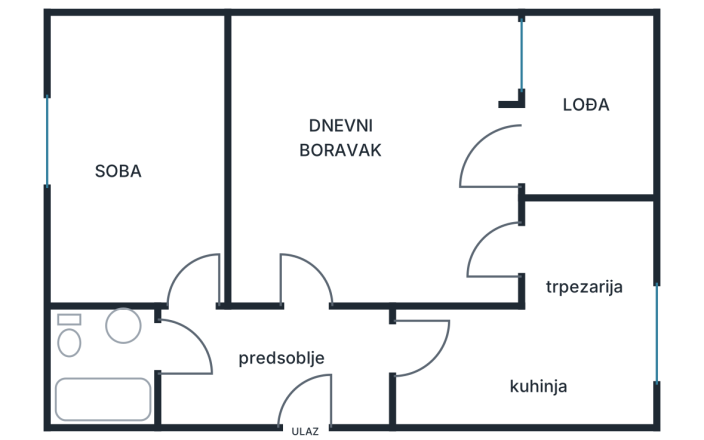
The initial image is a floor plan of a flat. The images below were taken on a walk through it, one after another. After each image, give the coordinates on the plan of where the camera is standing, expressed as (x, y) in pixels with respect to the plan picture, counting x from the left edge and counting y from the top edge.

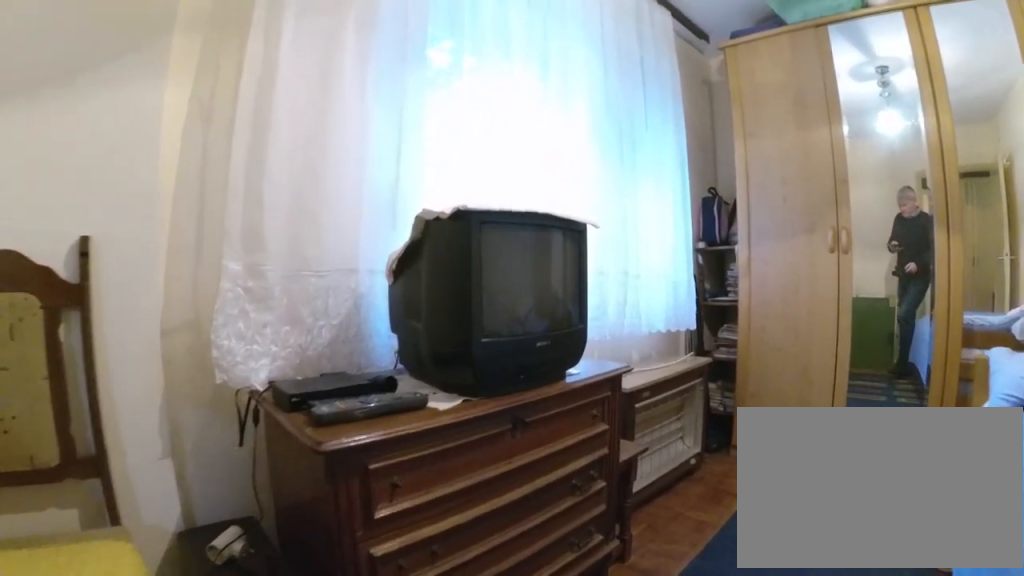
(116, 238)
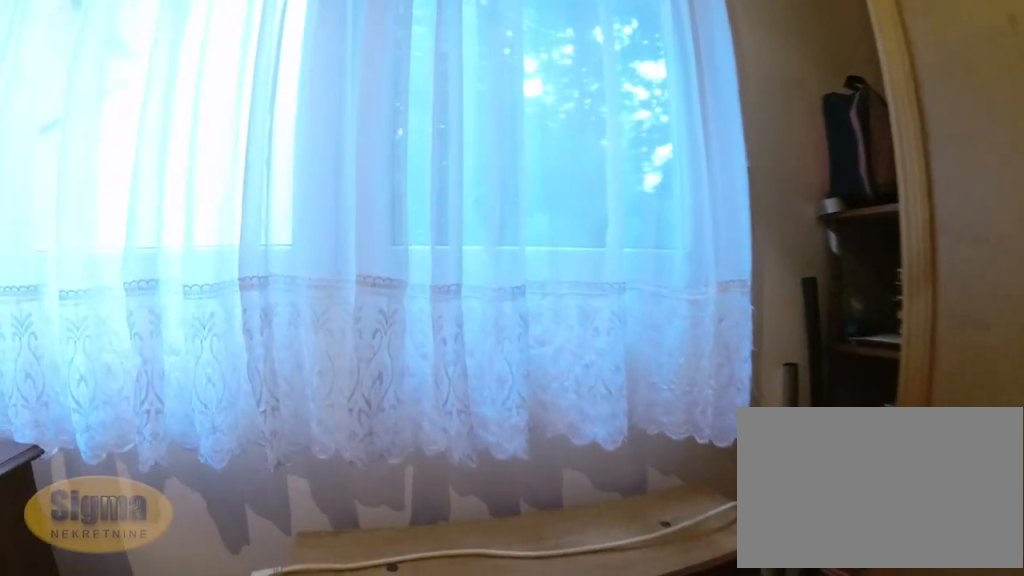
(109, 138)
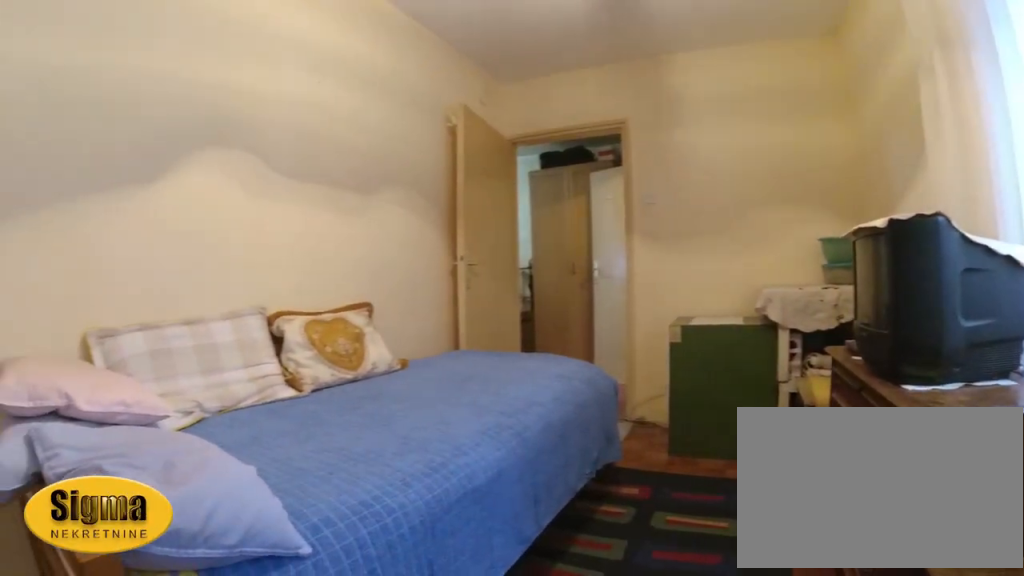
(92, 97)
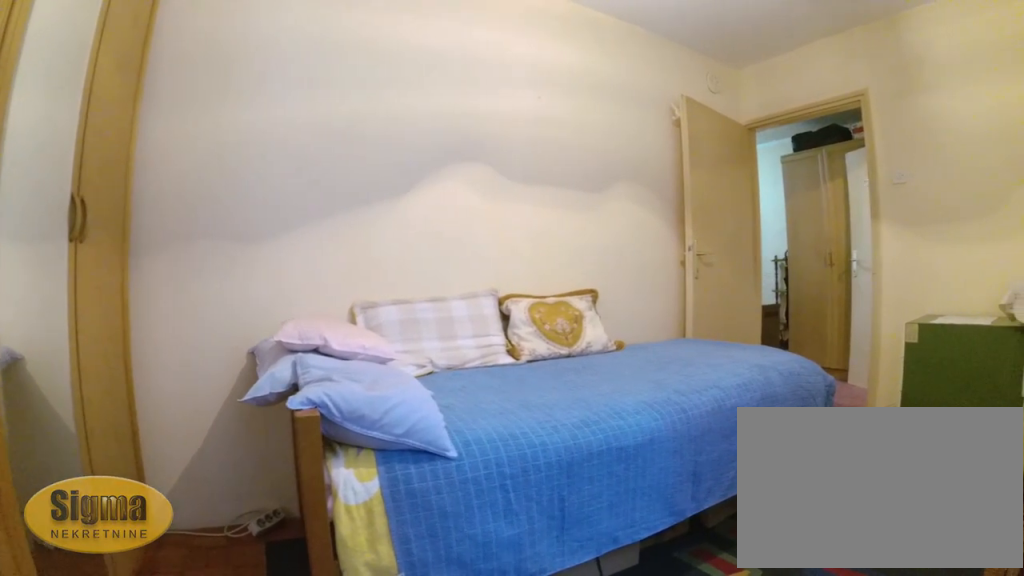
(85, 94)
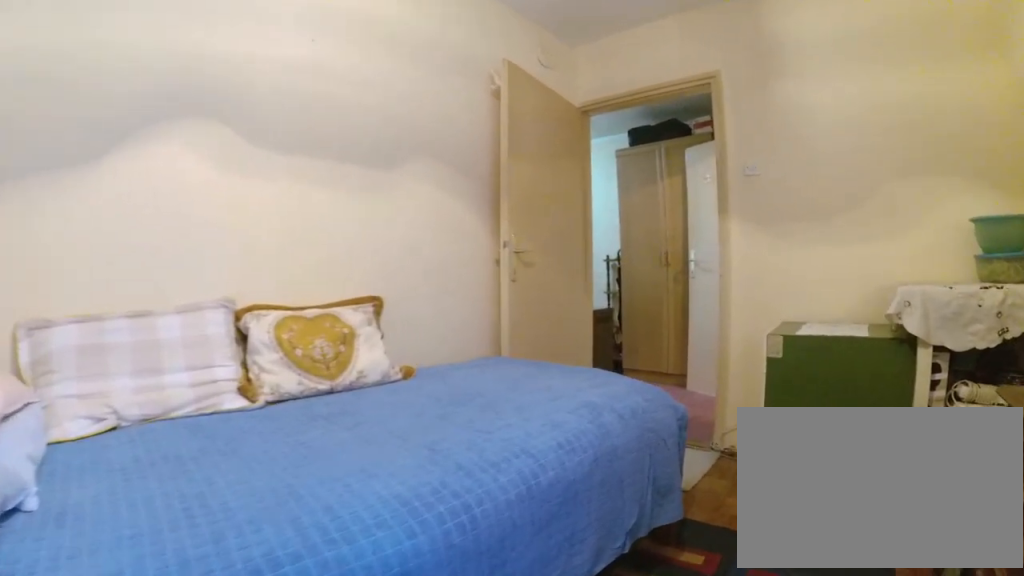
(107, 121)
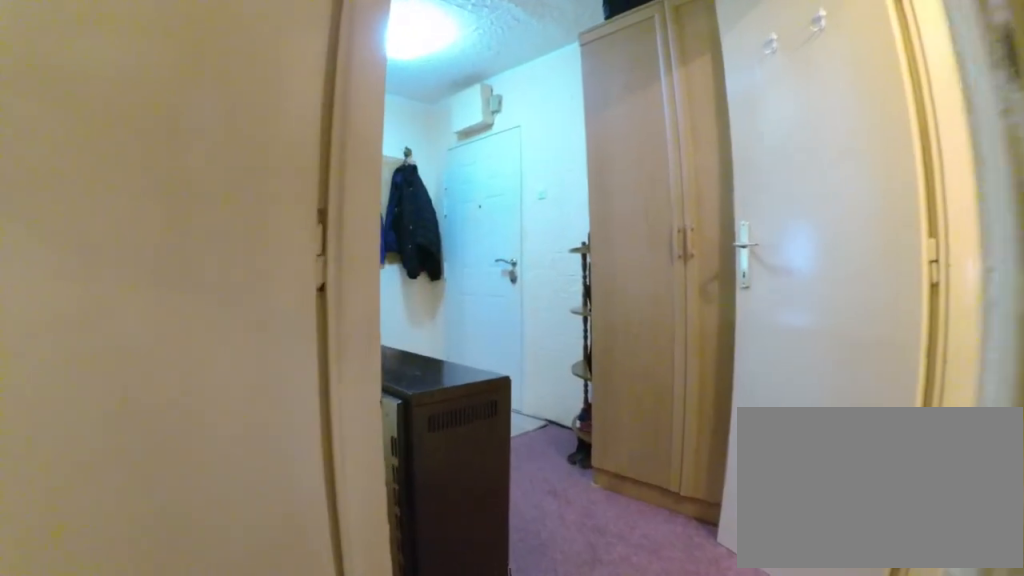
(179, 247)
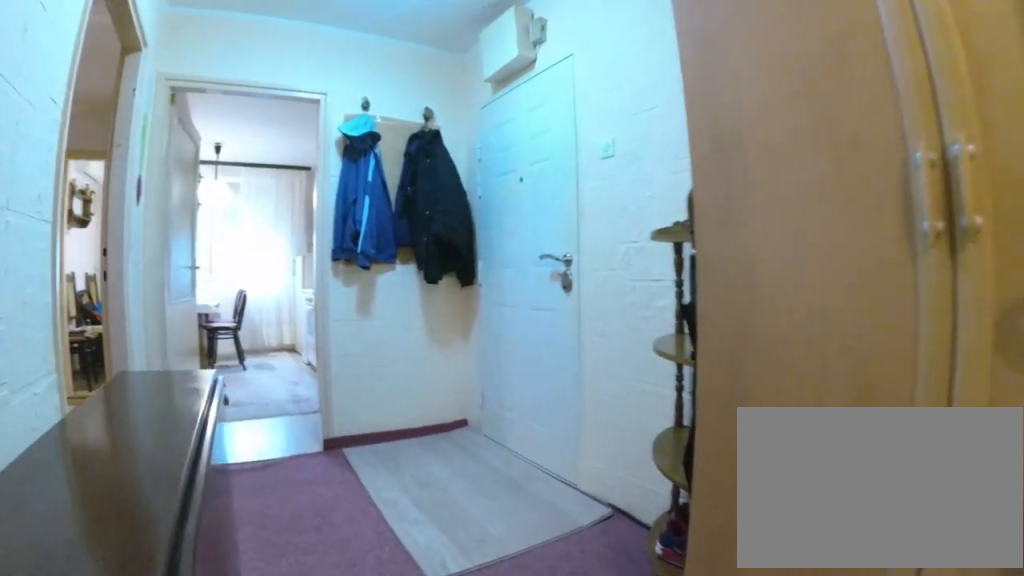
(204, 328)
